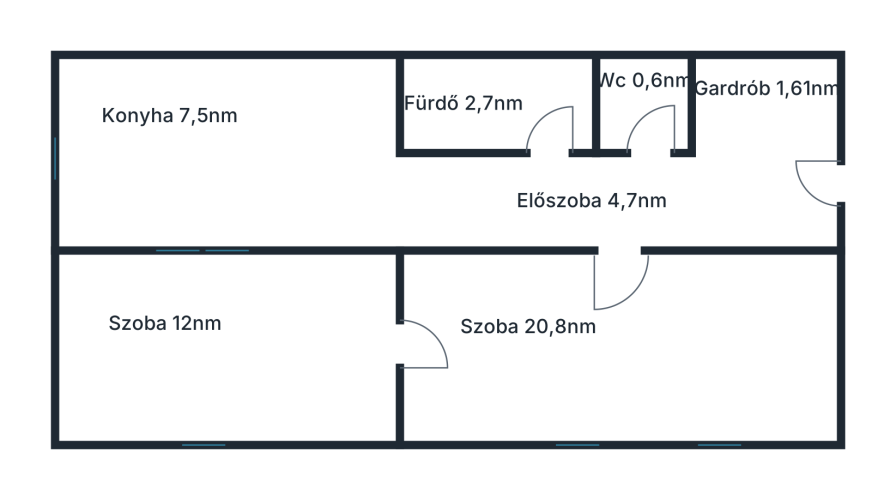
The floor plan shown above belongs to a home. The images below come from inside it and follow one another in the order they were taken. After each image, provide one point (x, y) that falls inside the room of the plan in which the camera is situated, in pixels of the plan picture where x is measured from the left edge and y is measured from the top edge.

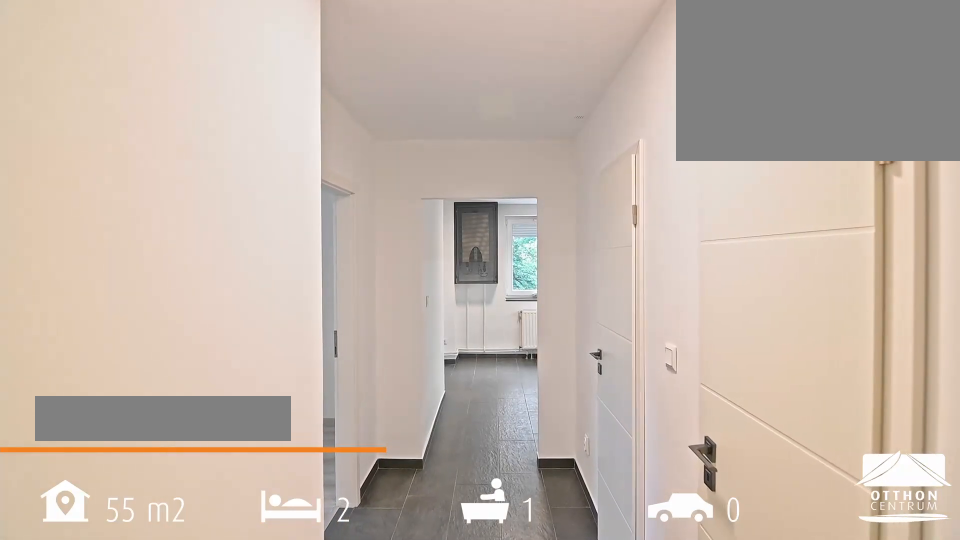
(767, 153)
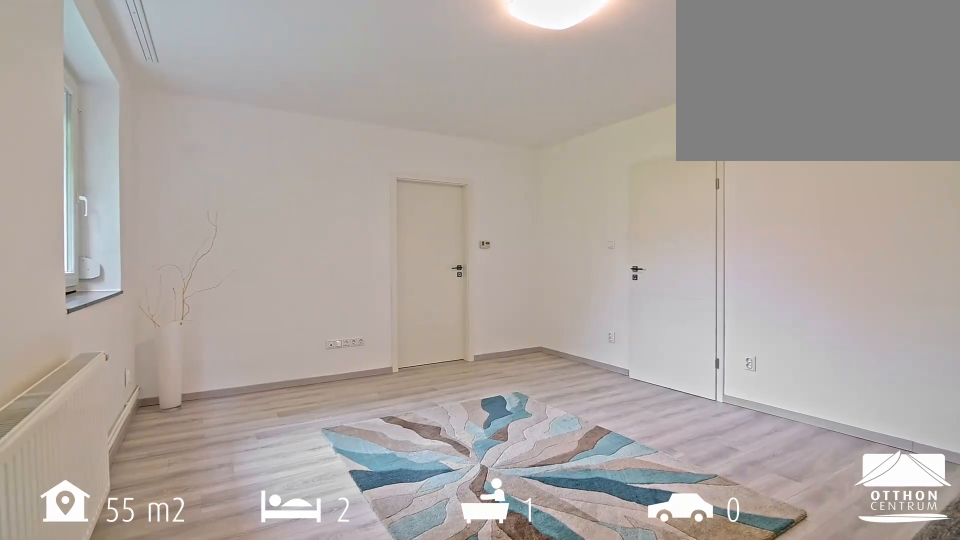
(618, 349)
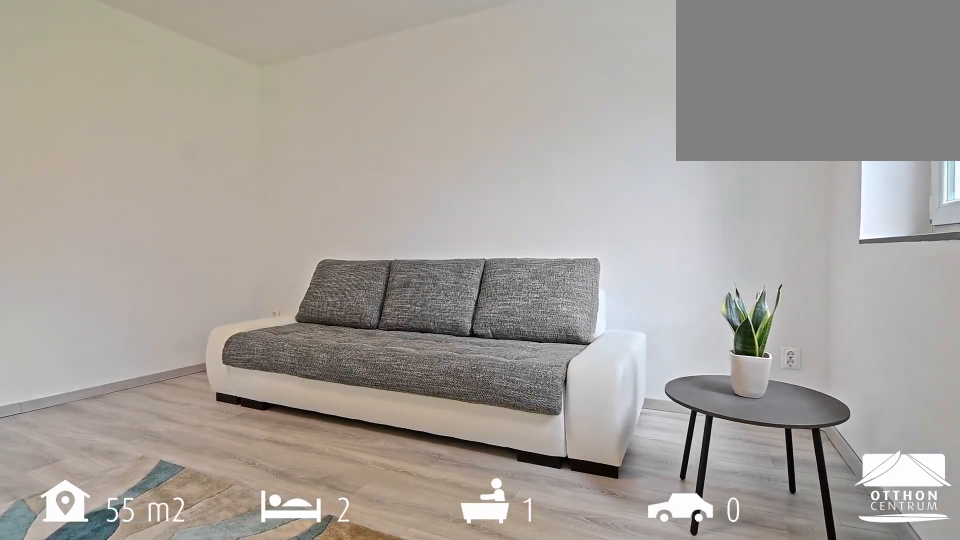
(618, 349)
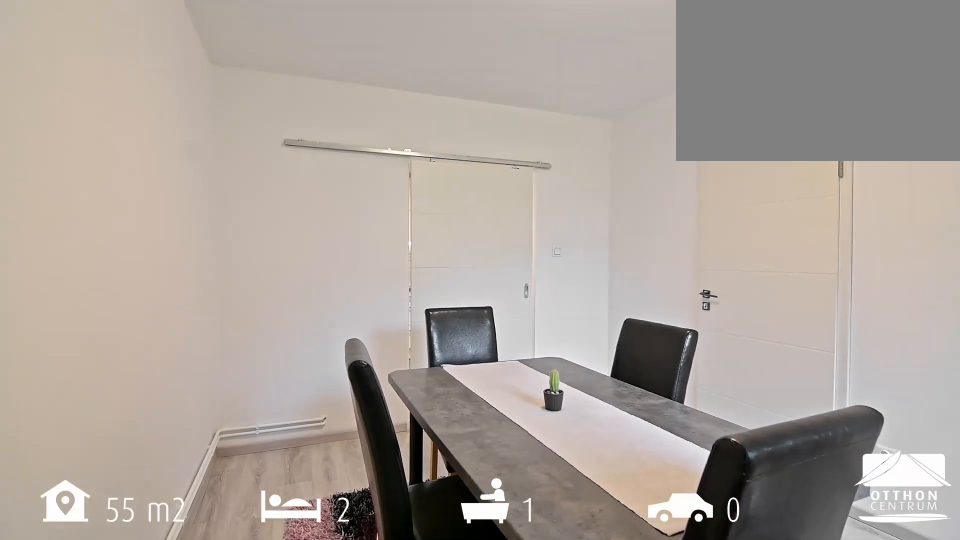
(224, 349)
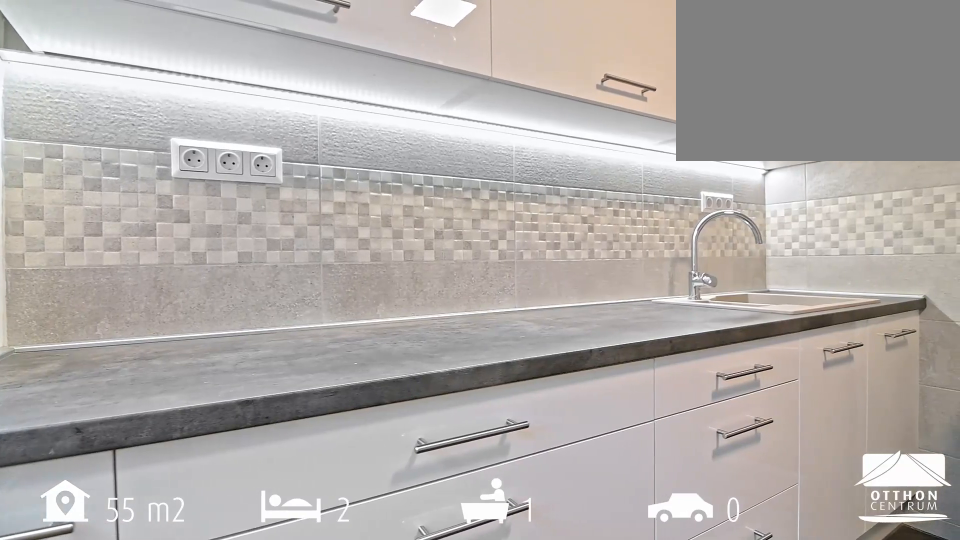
(224, 159)
